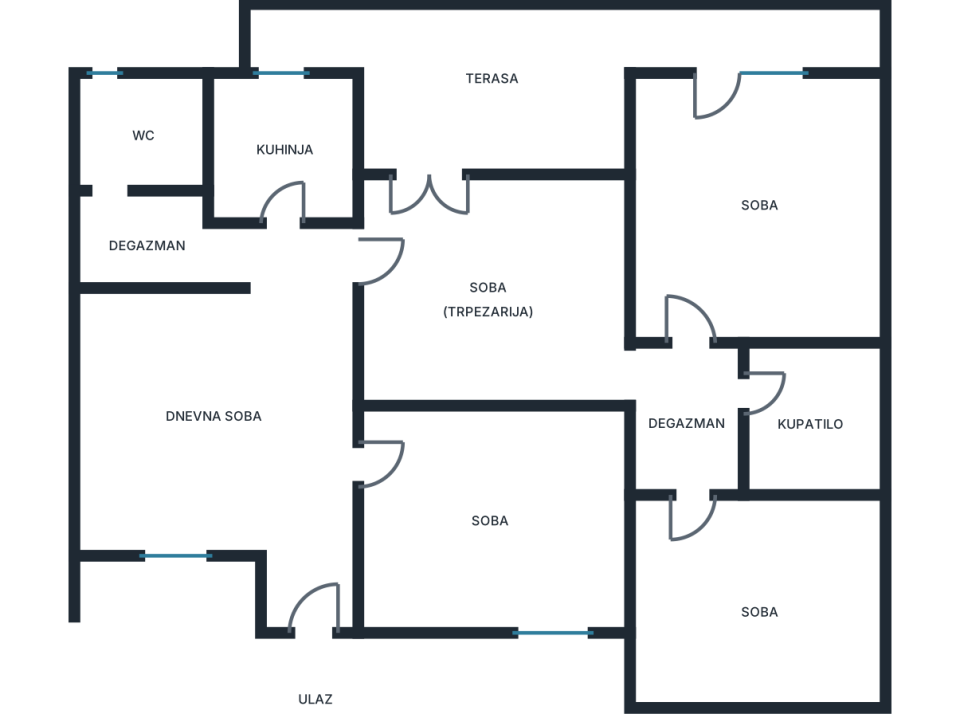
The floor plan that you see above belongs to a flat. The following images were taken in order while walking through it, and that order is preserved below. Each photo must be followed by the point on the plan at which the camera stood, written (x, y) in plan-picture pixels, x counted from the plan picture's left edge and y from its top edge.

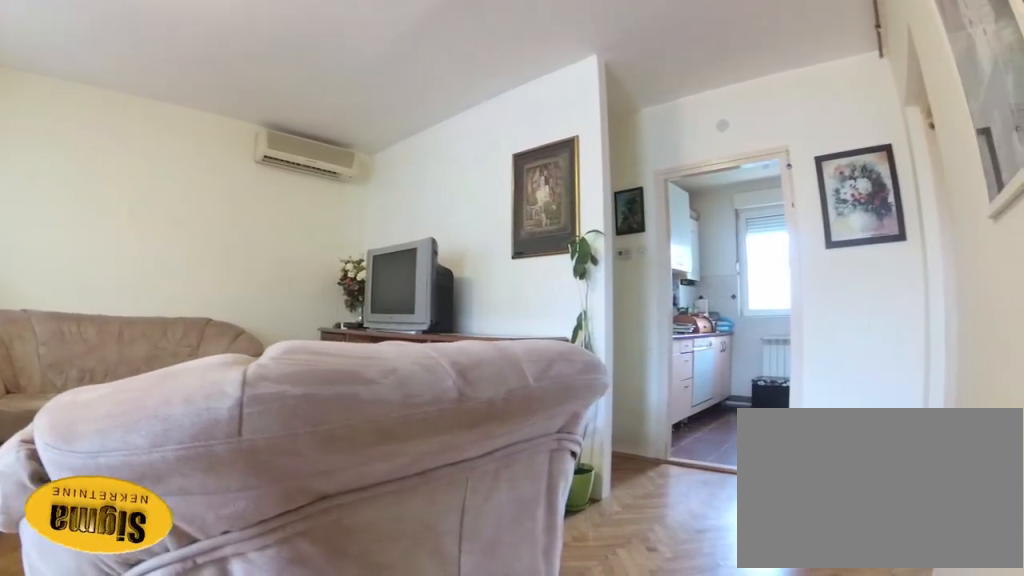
(328, 502)
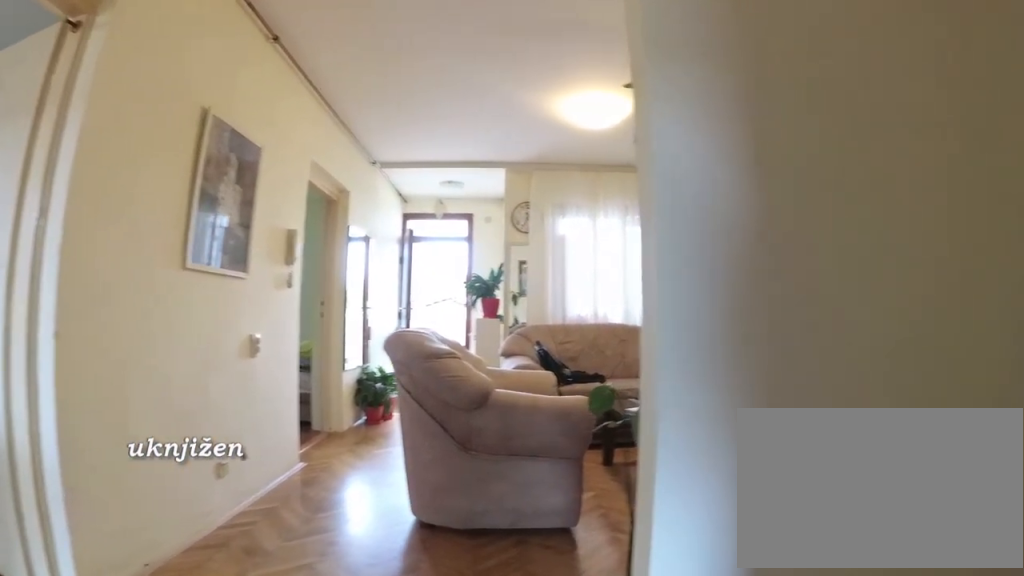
(275, 201)
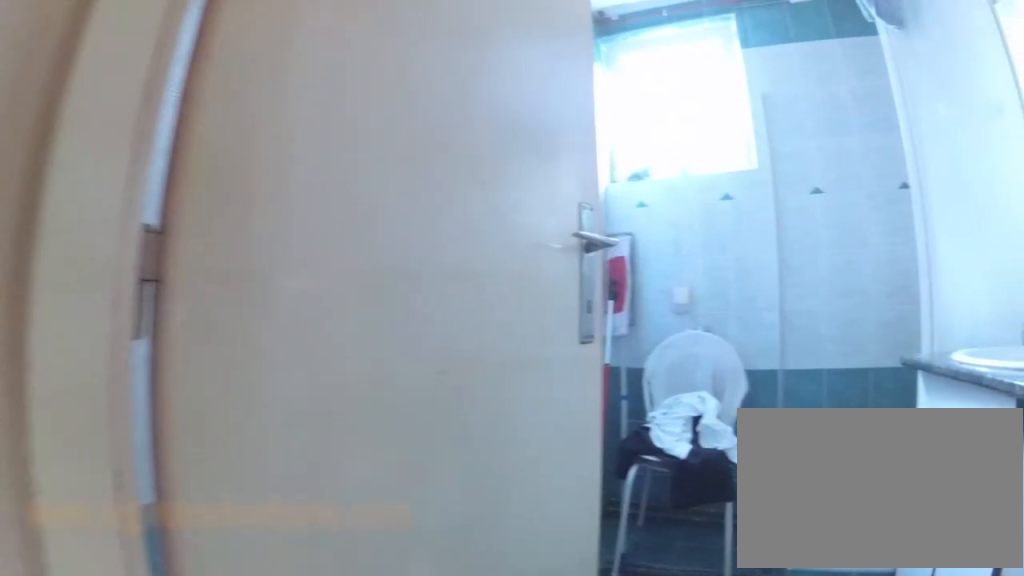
(153, 253)
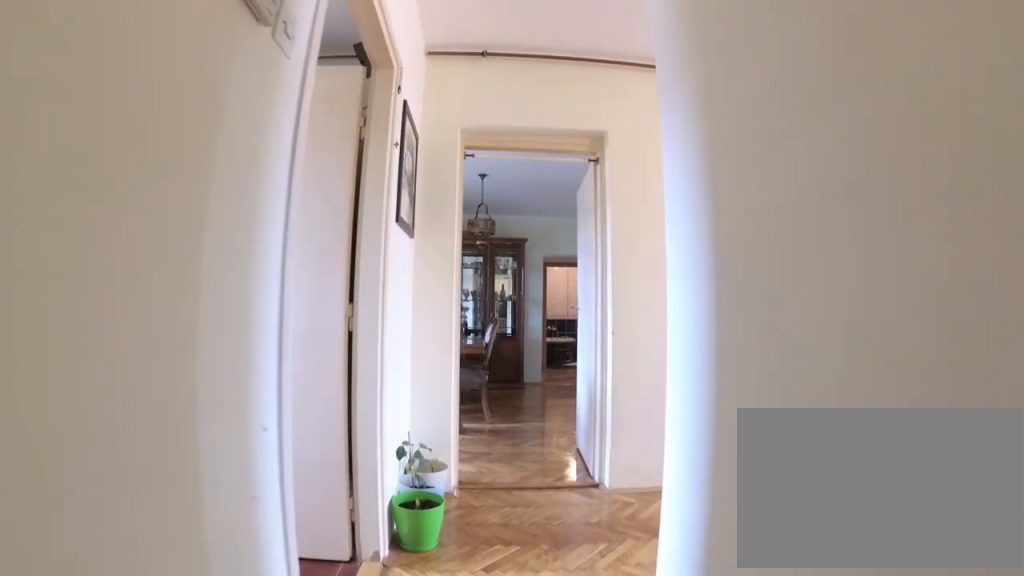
(152, 252)
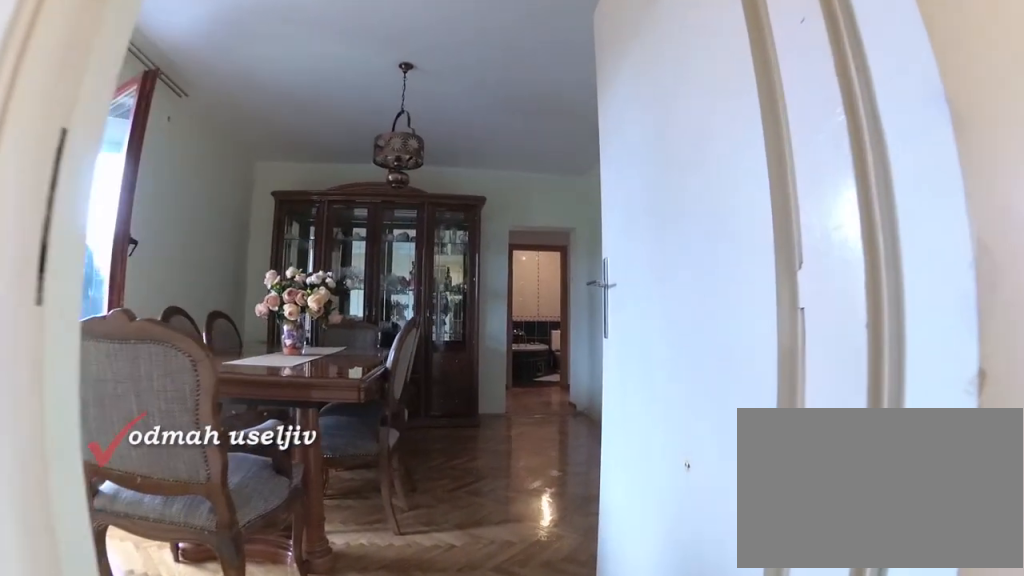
(291, 283)
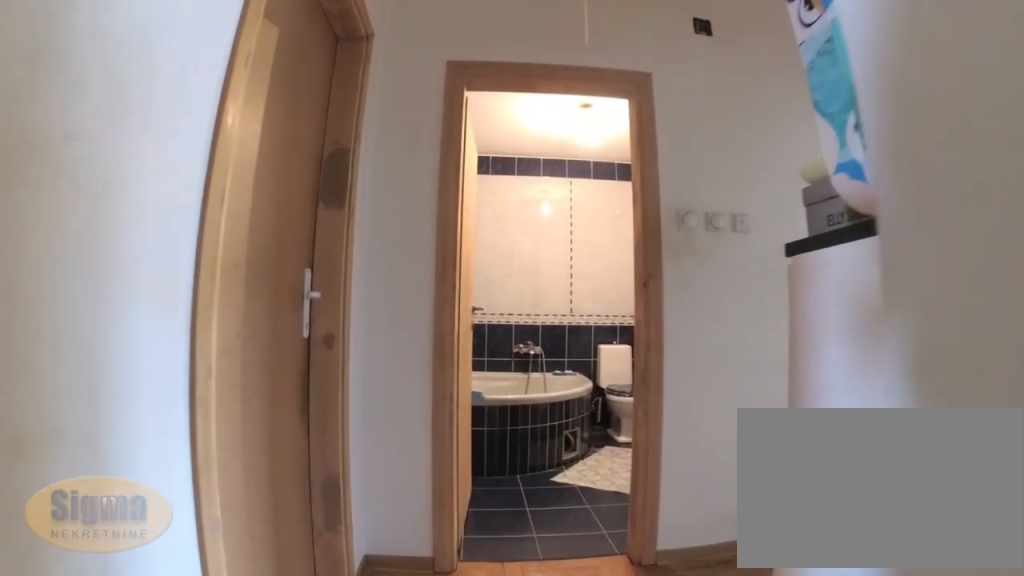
(568, 367)
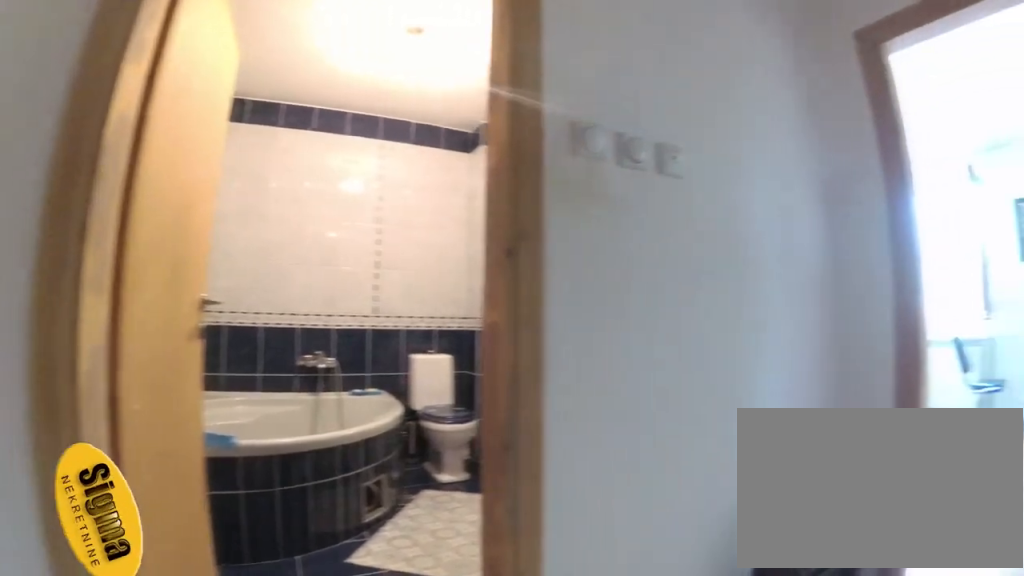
(639, 380)
